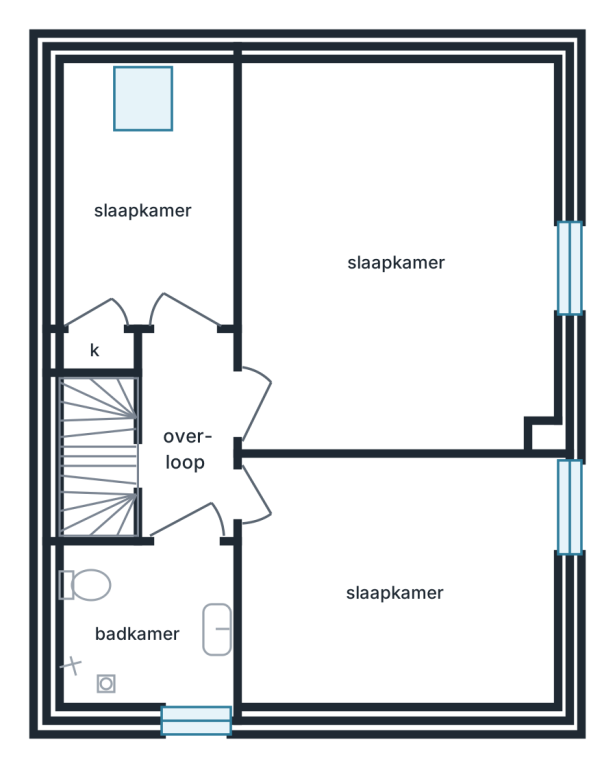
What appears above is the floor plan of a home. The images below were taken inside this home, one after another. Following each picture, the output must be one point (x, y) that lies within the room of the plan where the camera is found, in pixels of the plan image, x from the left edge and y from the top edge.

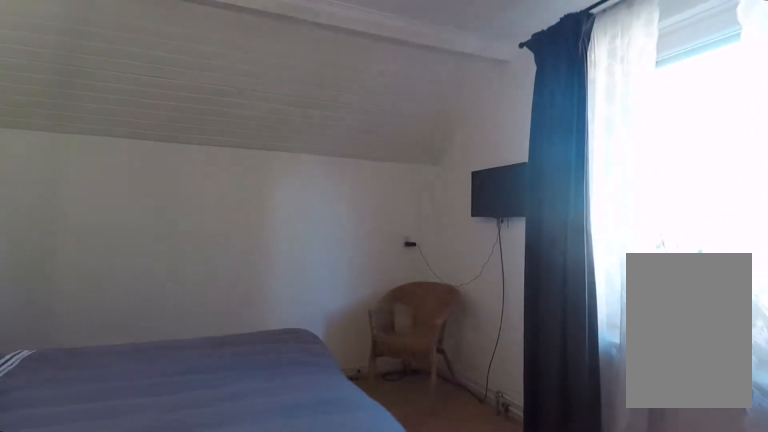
(400, 126)
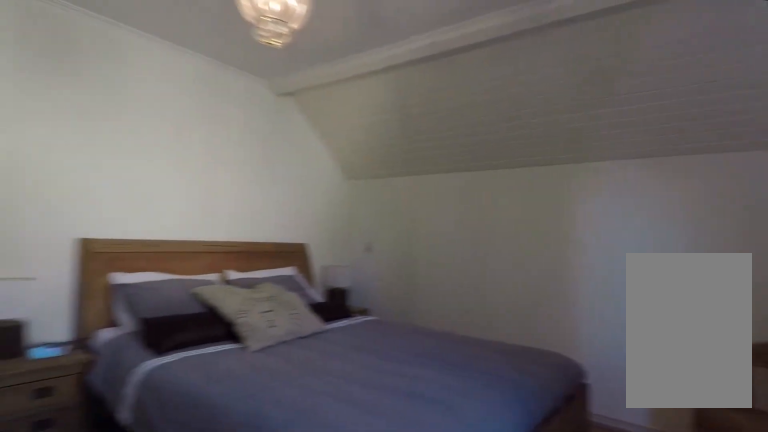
(400, 126)
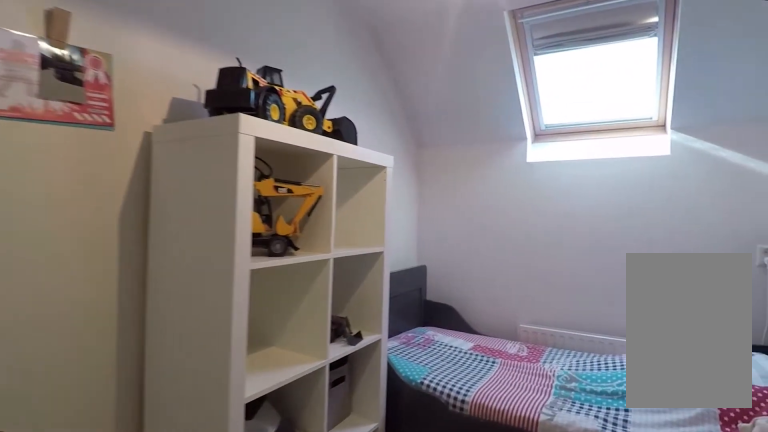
(136, 174)
